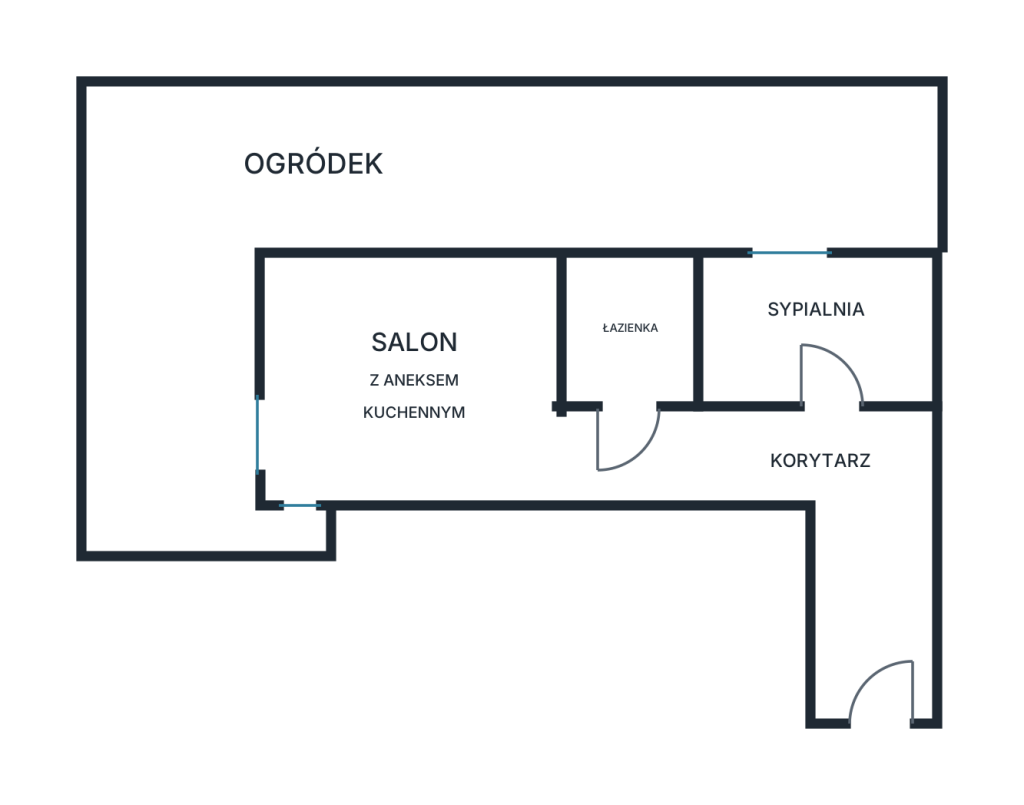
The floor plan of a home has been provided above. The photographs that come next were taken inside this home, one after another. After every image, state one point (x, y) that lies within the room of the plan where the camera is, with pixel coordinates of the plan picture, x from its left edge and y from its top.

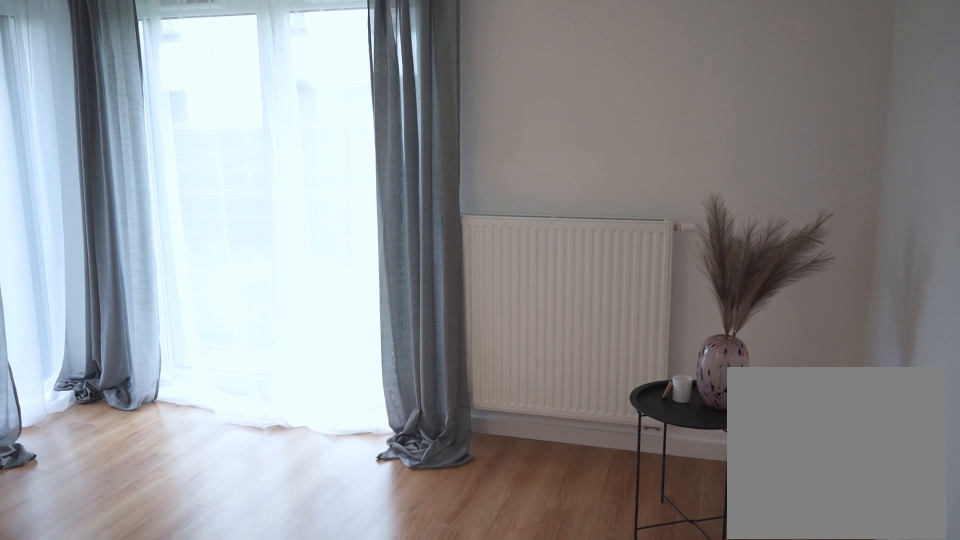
(410, 378)
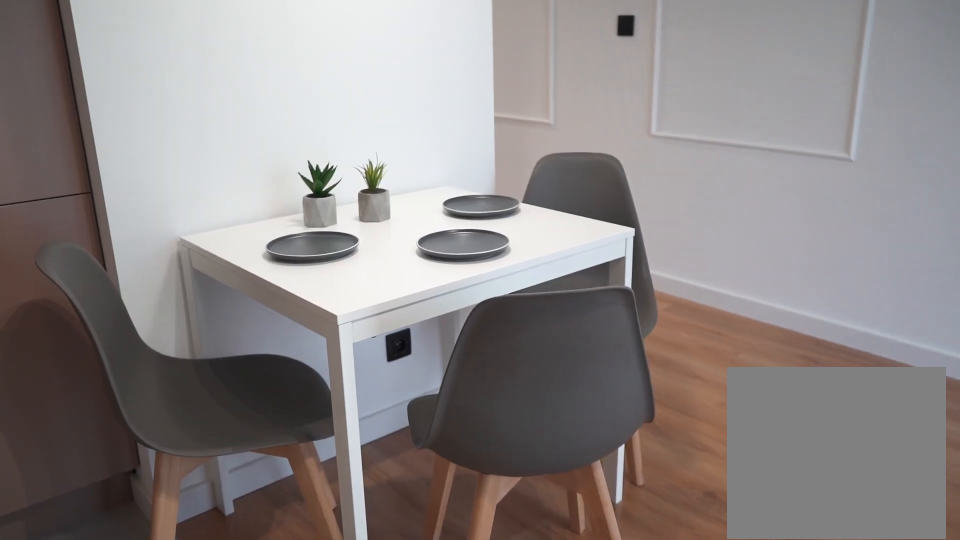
(410, 378)
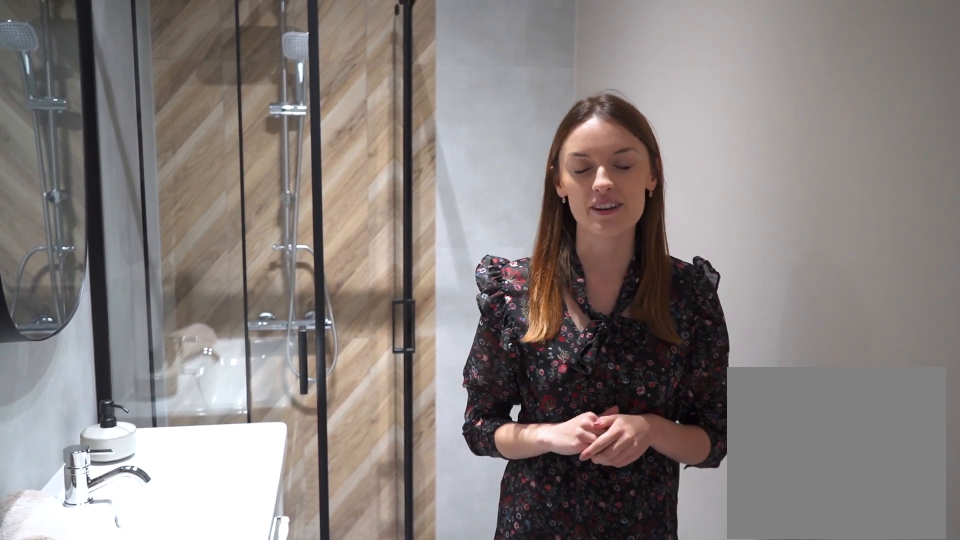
(630, 330)
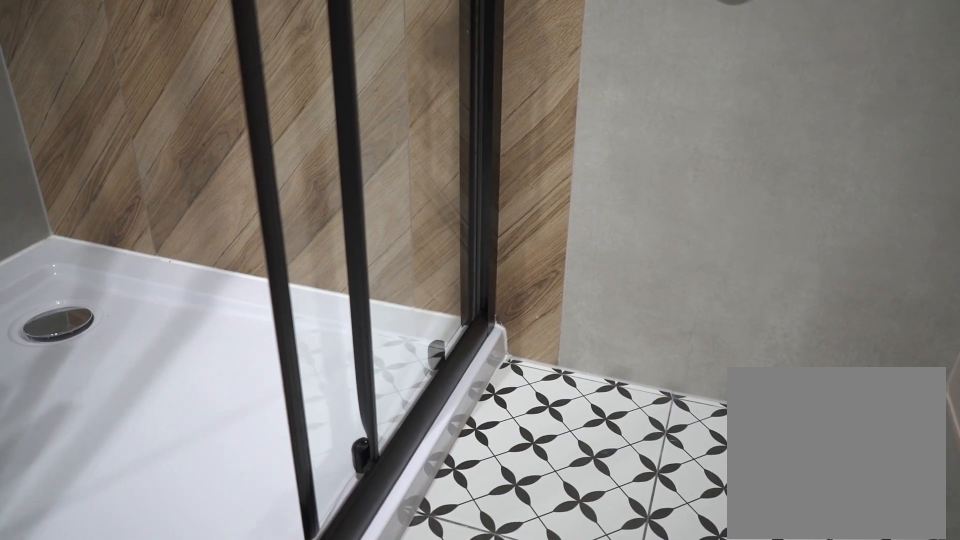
(630, 330)
